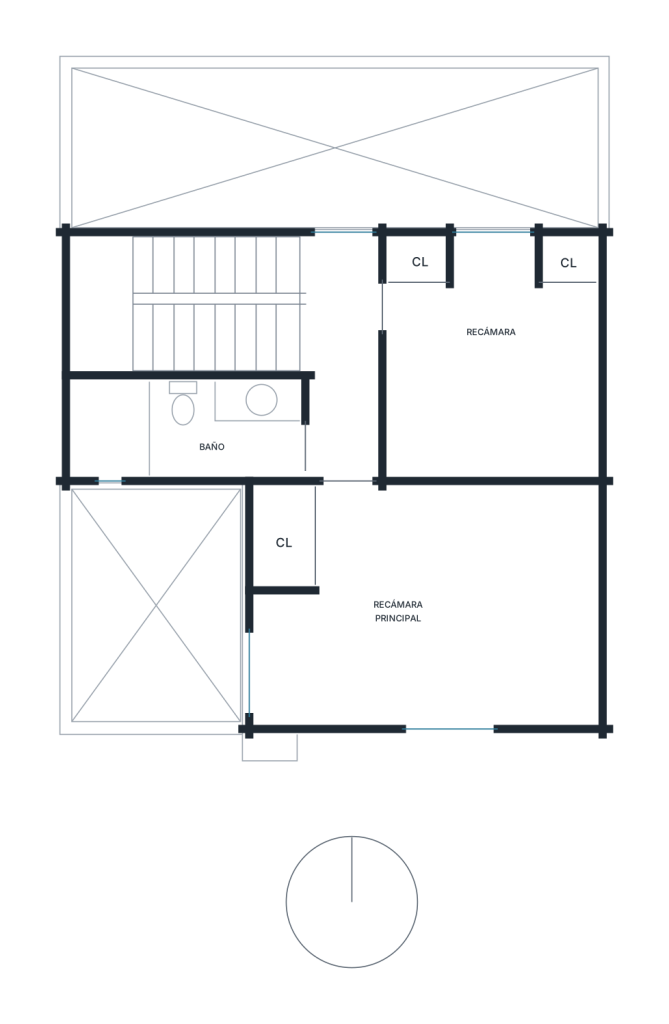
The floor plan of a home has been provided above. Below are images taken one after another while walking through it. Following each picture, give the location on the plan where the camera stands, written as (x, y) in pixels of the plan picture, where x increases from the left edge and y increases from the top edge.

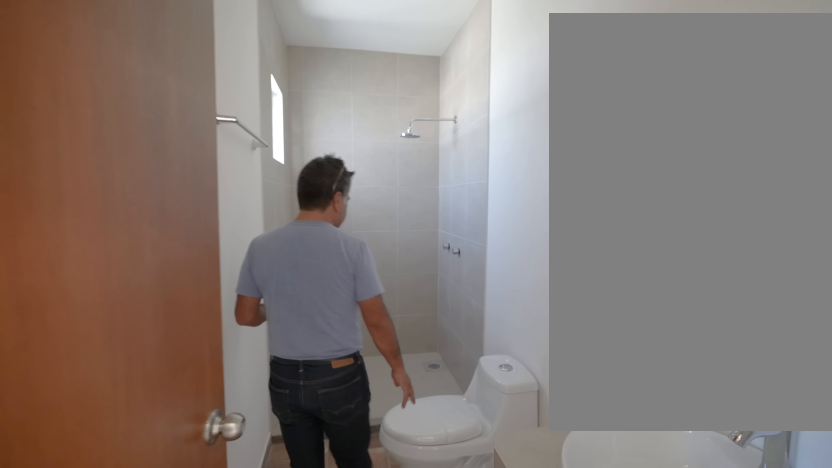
(342, 451)
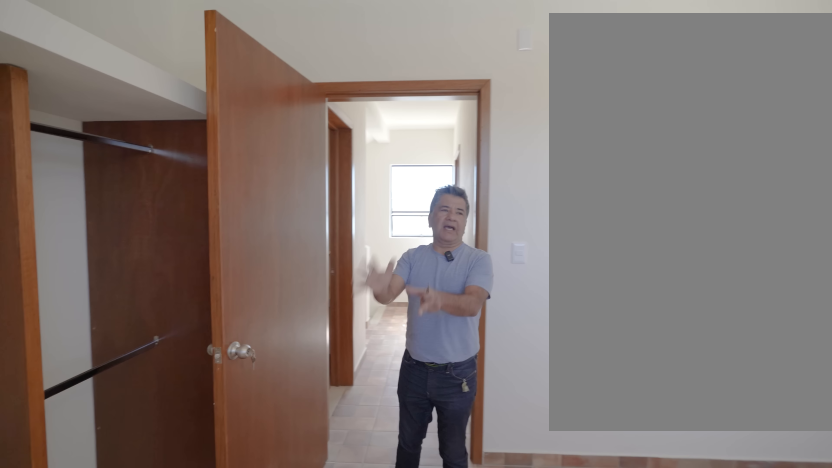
(398, 612)
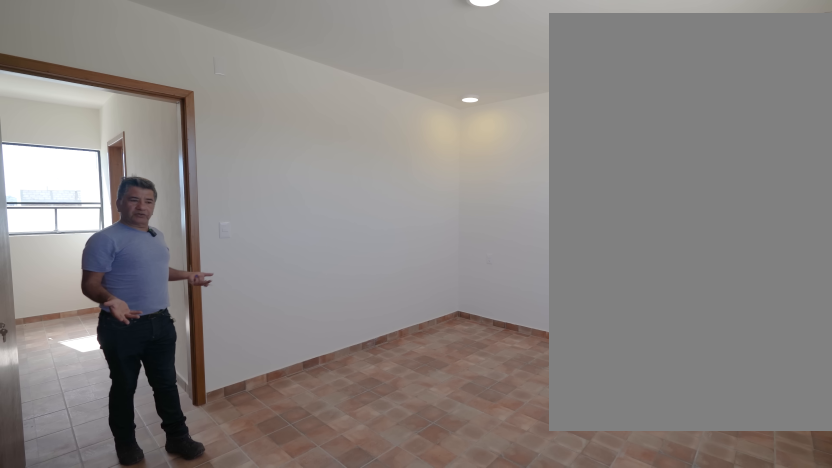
(350, 596)
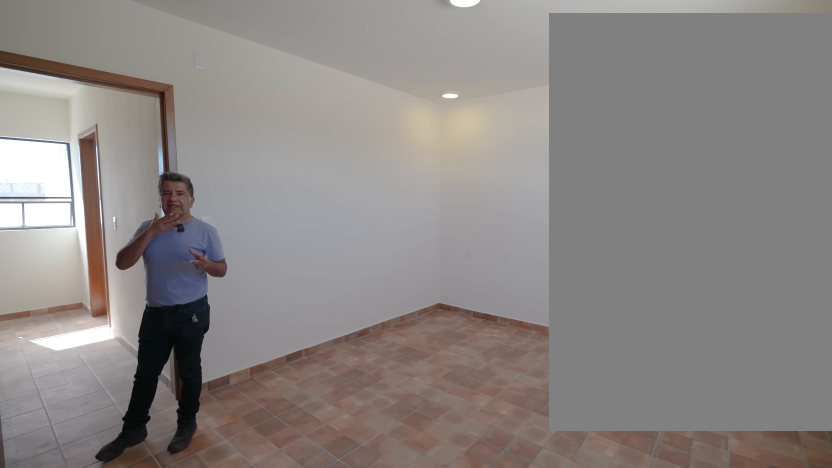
(350, 596)
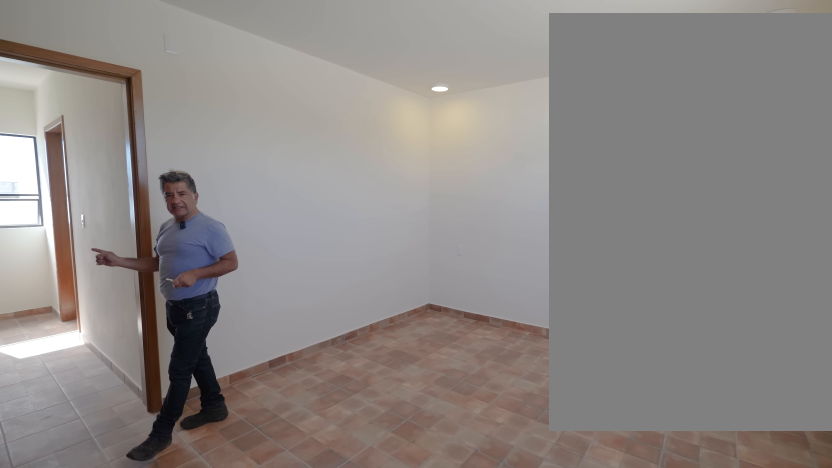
(350, 596)
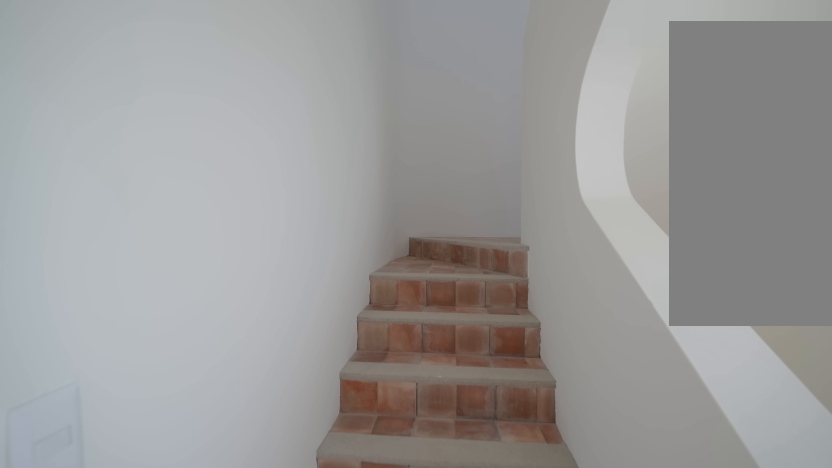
(285, 337)
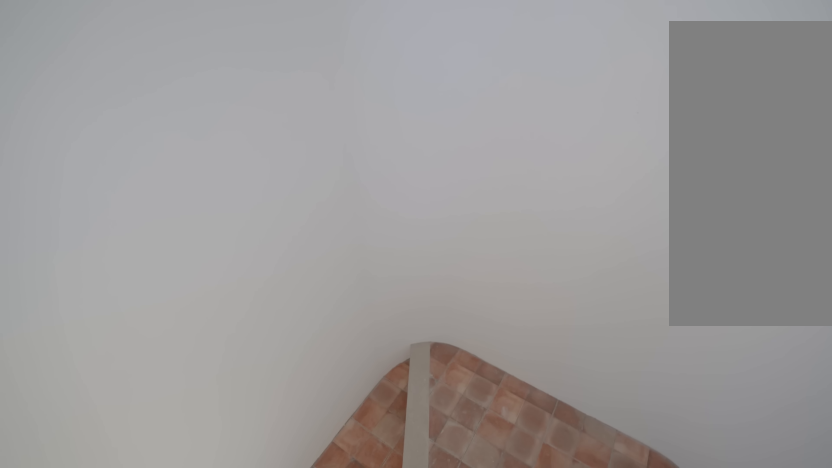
(97, 271)
